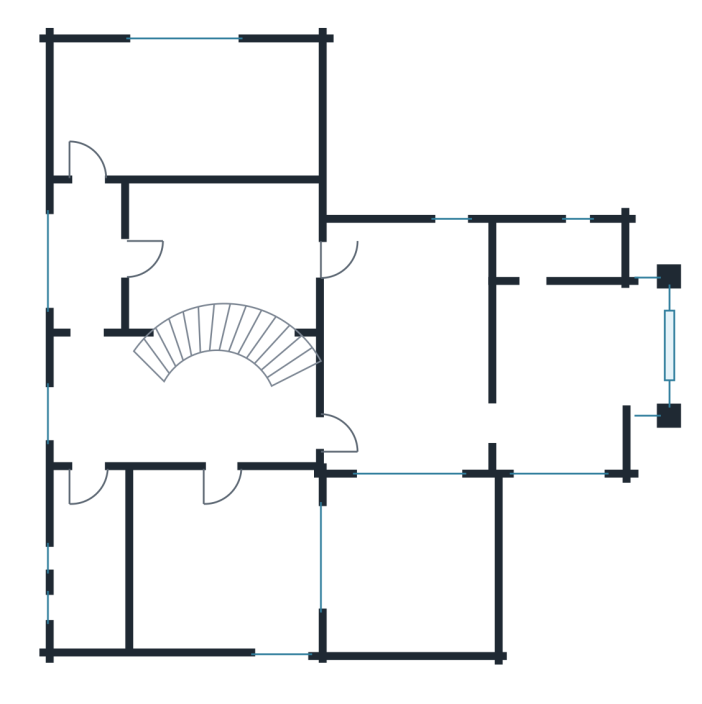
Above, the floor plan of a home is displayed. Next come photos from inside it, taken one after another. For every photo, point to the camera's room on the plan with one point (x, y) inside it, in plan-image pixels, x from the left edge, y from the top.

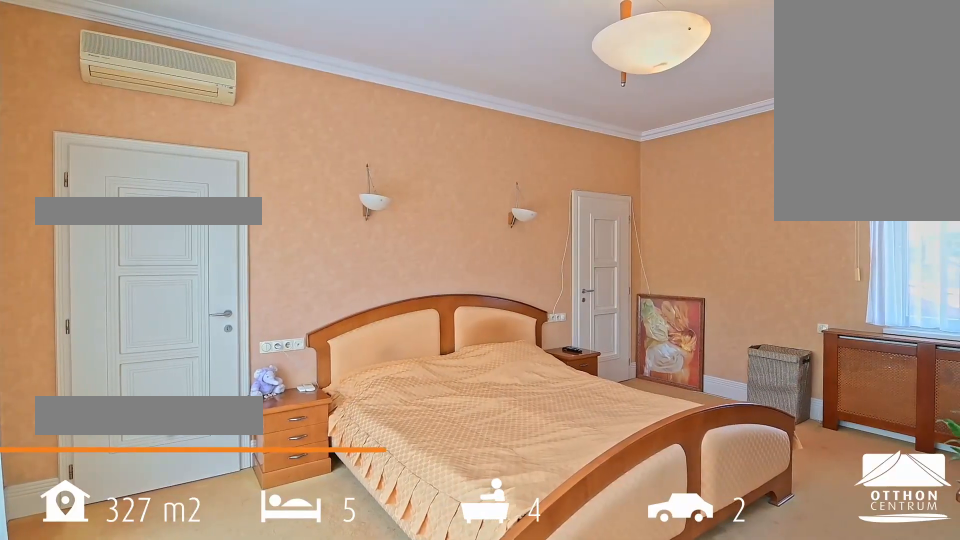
(408, 355)
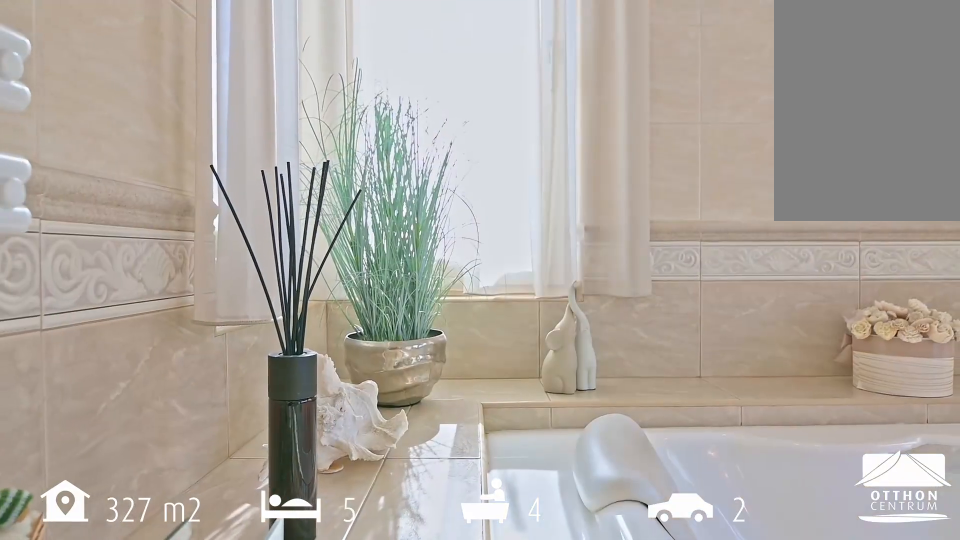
(571, 373)
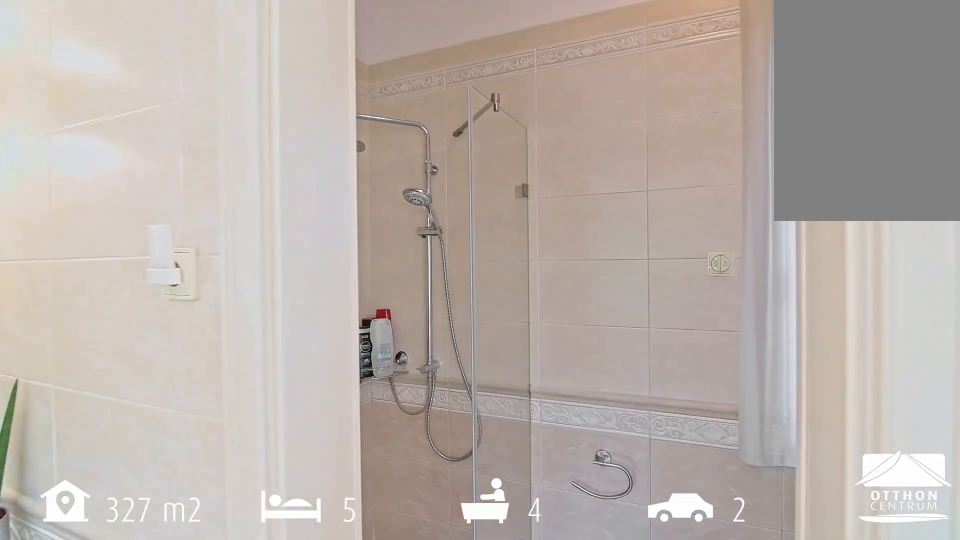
(577, 367)
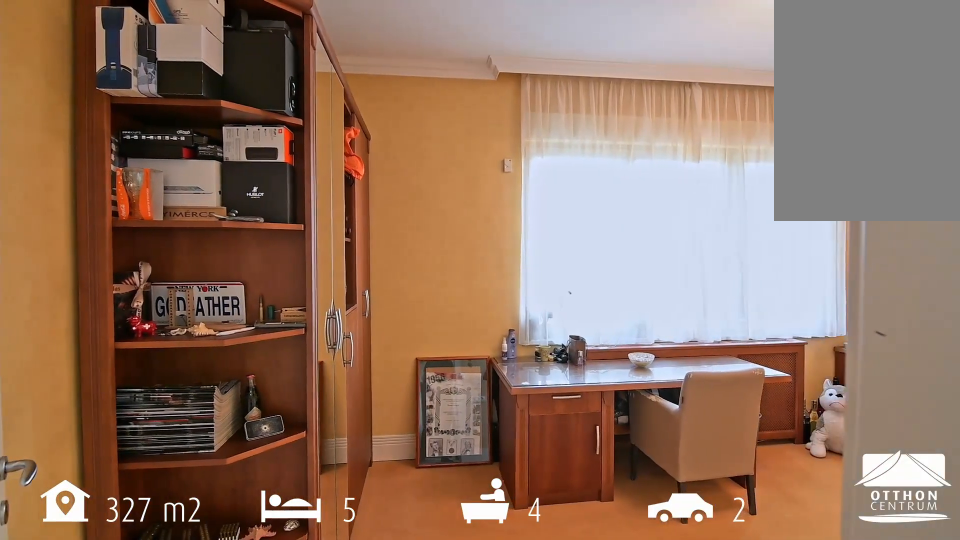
(186, 111)
